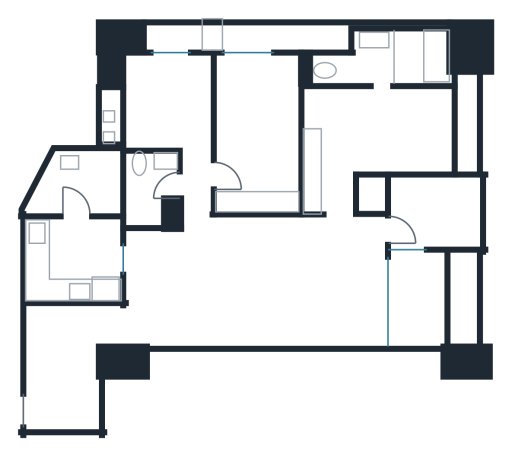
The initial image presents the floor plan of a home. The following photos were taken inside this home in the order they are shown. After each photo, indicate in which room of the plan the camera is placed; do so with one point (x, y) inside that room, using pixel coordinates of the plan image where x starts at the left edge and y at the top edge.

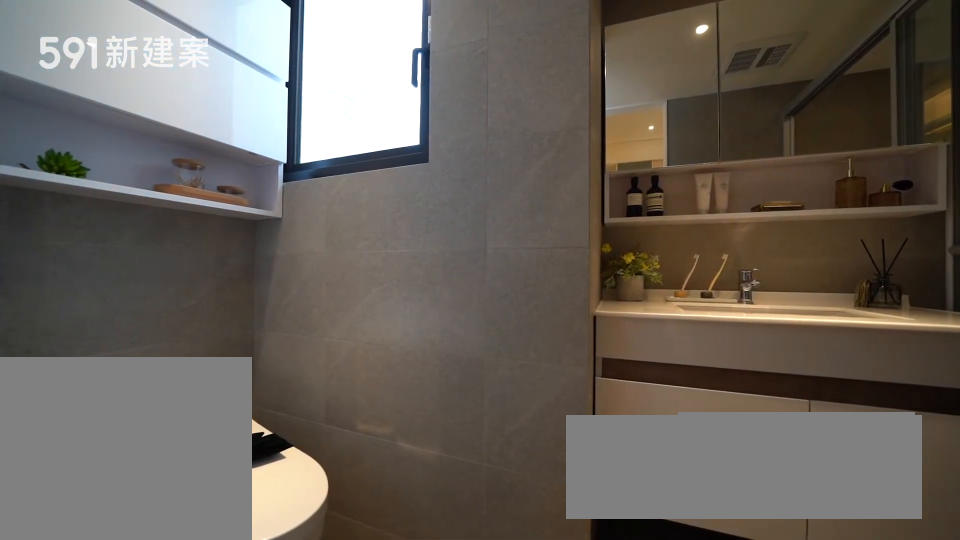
(384, 57)
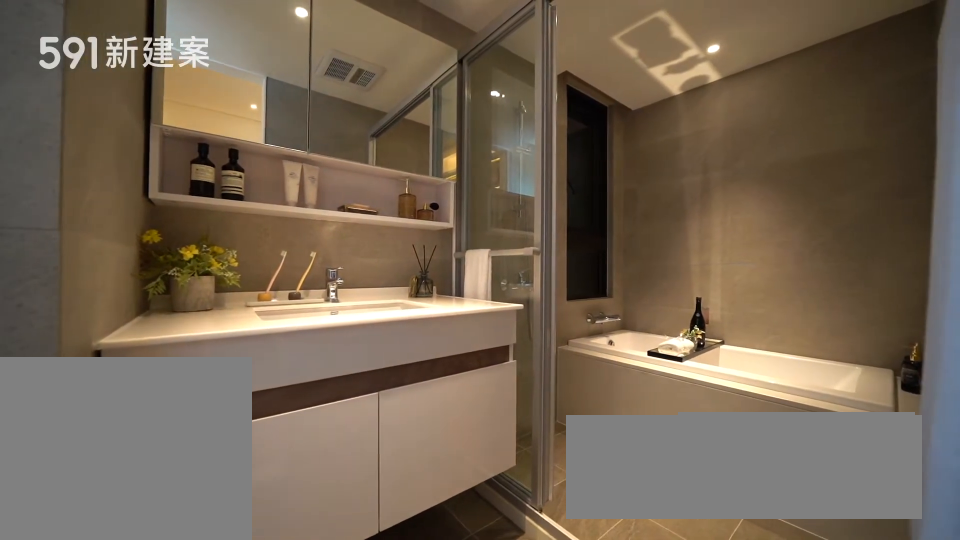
(384, 57)
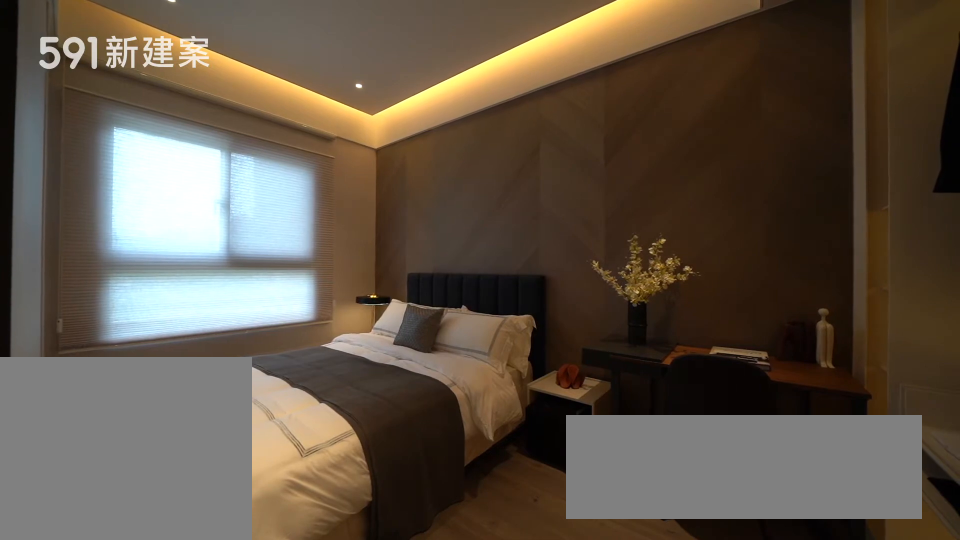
(259, 127)
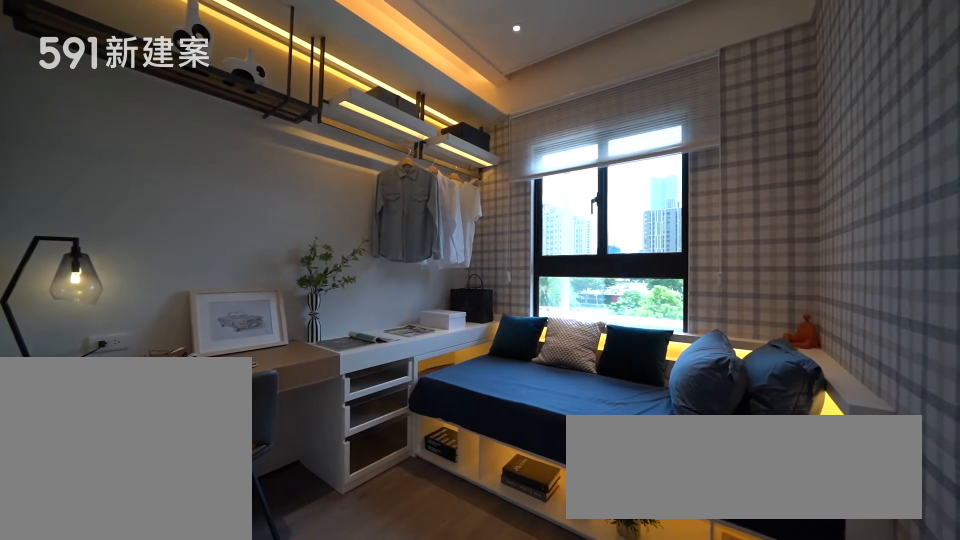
(170, 101)
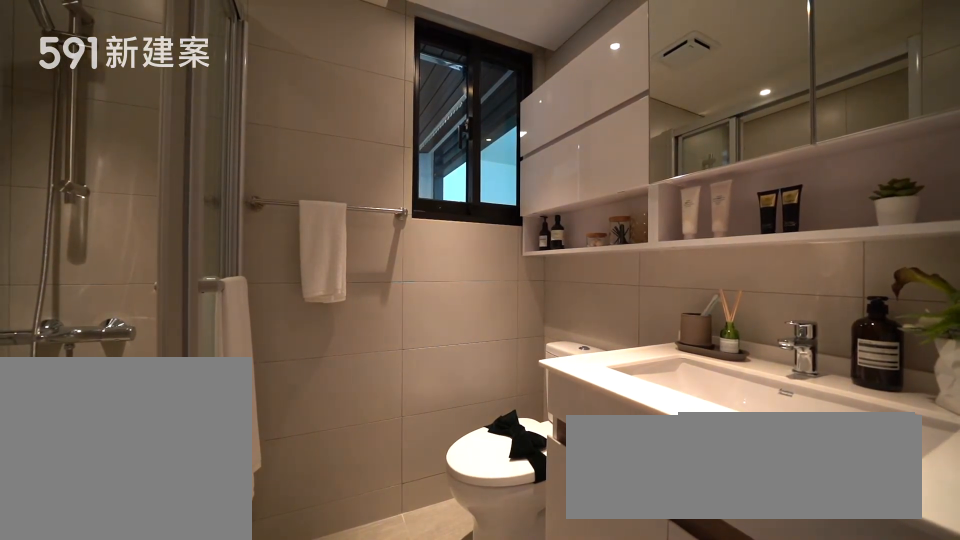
(151, 188)
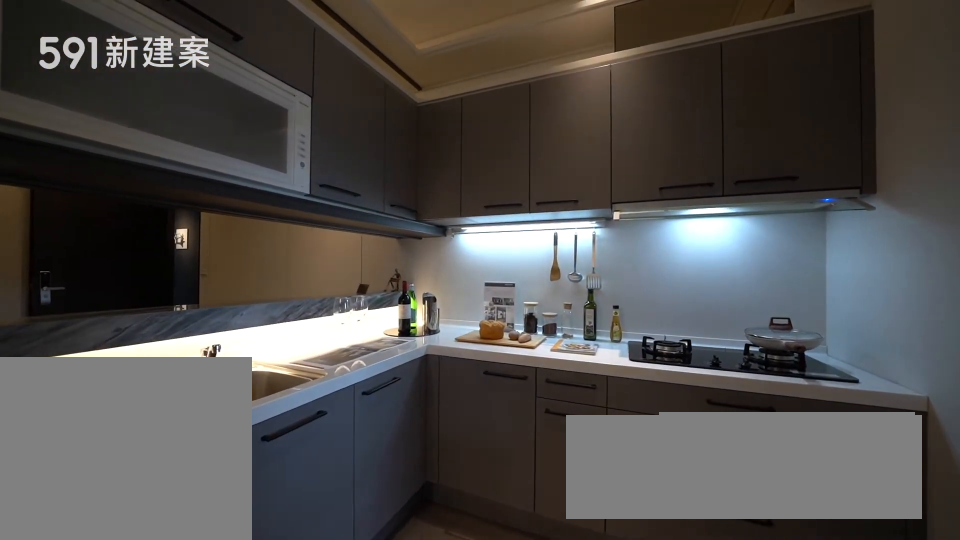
(74, 260)
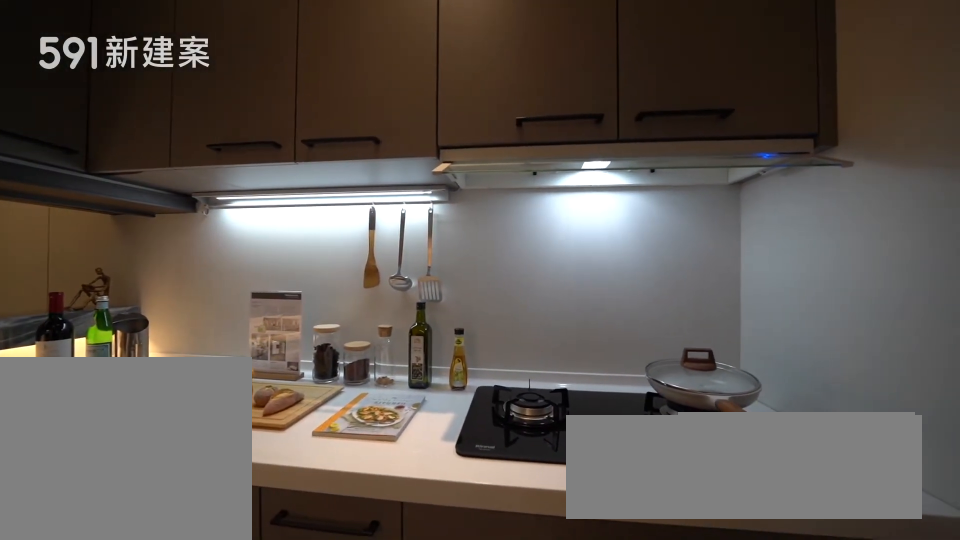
(74, 260)
